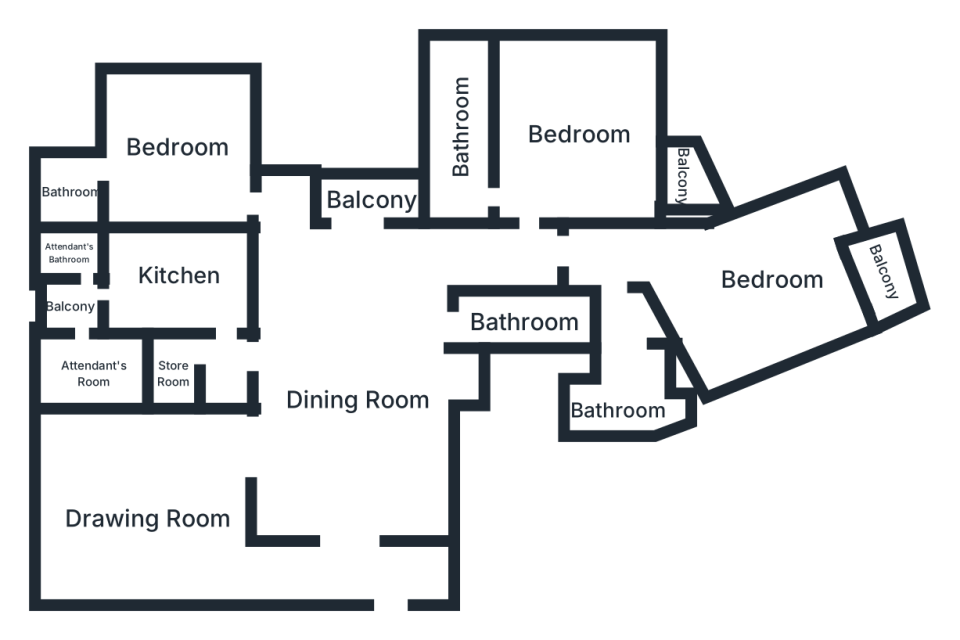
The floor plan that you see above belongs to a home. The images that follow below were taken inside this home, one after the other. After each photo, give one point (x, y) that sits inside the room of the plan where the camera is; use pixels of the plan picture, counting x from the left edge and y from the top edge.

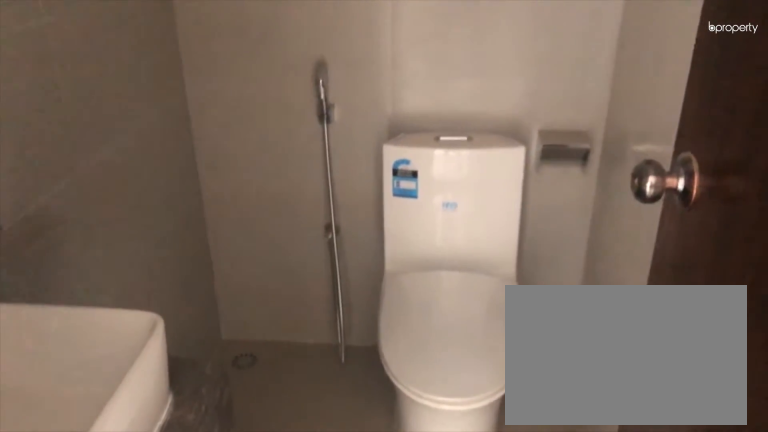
(524, 323)
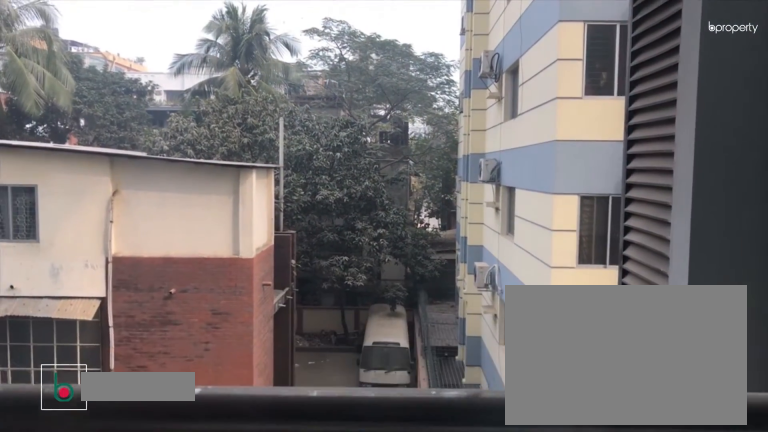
(372, 202)
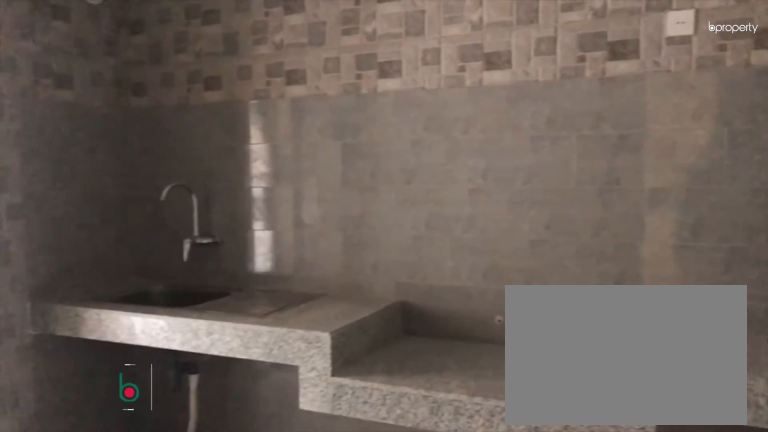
(178, 279)
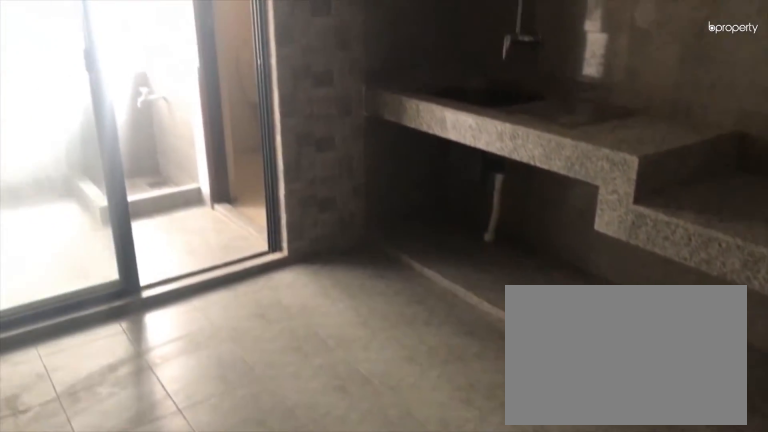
(178, 279)
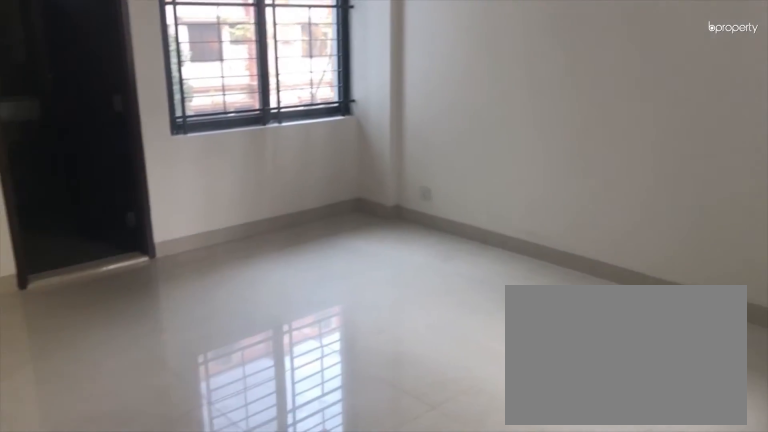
(176, 150)
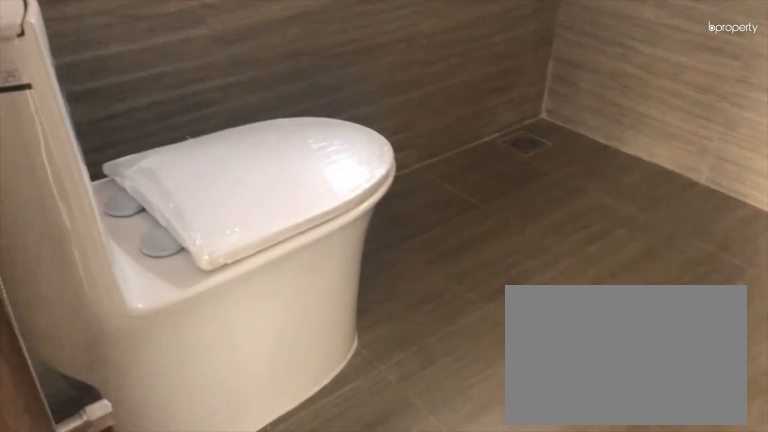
(77, 192)
